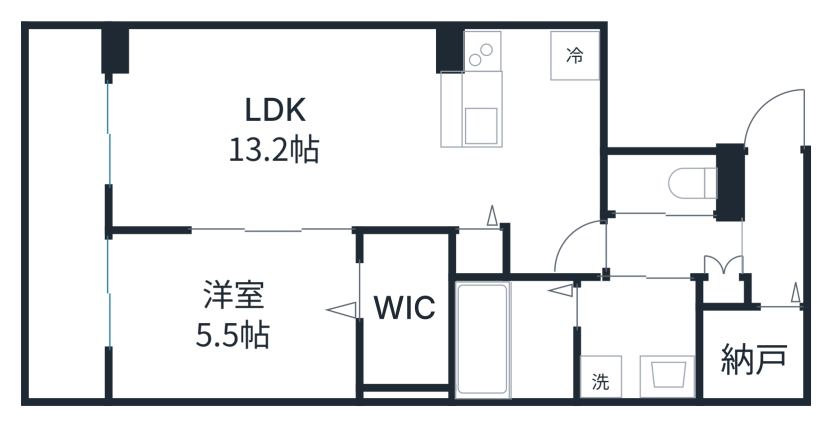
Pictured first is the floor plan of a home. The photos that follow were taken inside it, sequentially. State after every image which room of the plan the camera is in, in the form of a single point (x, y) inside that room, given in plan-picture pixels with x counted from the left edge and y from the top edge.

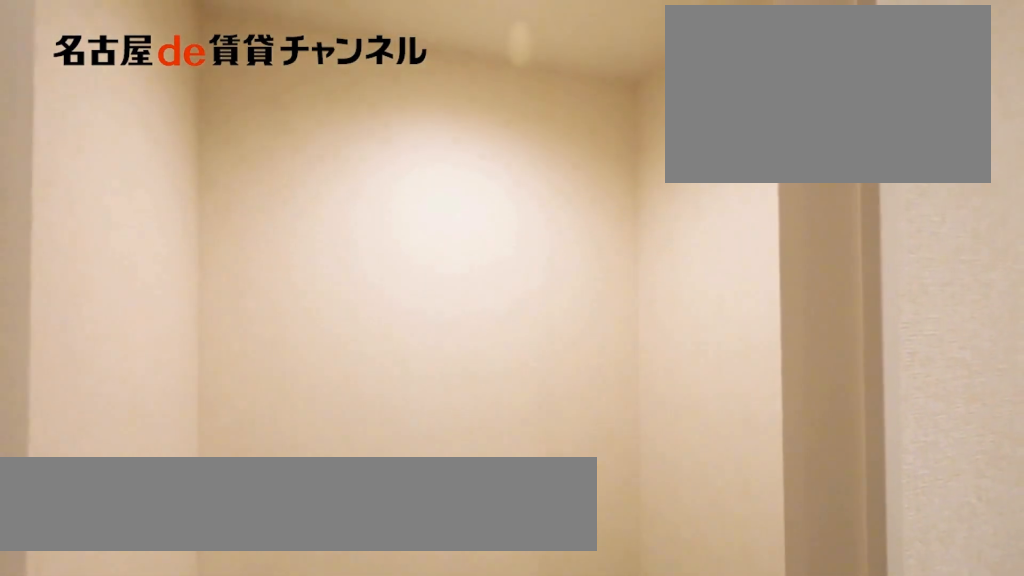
(750, 352)
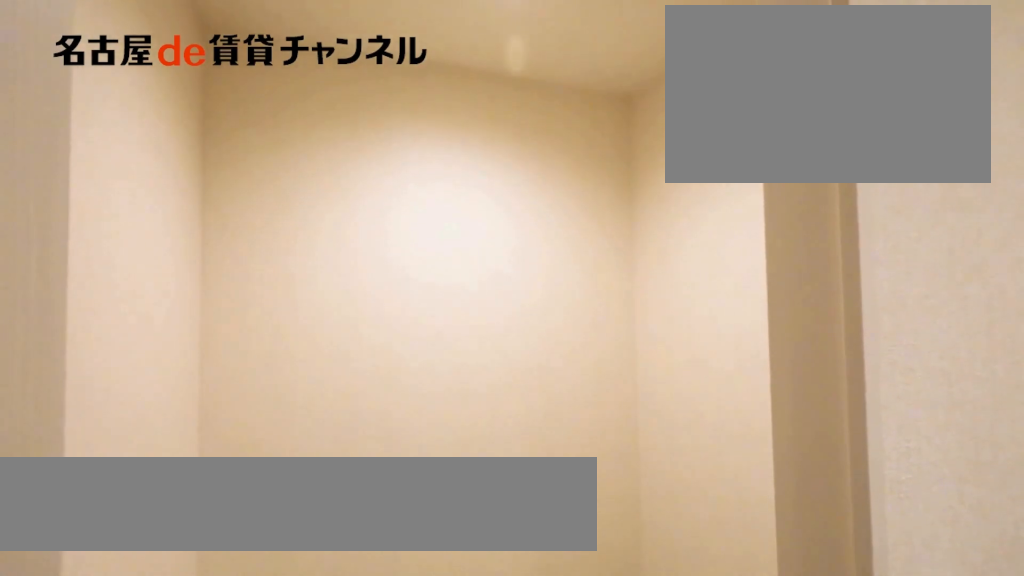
(750, 352)
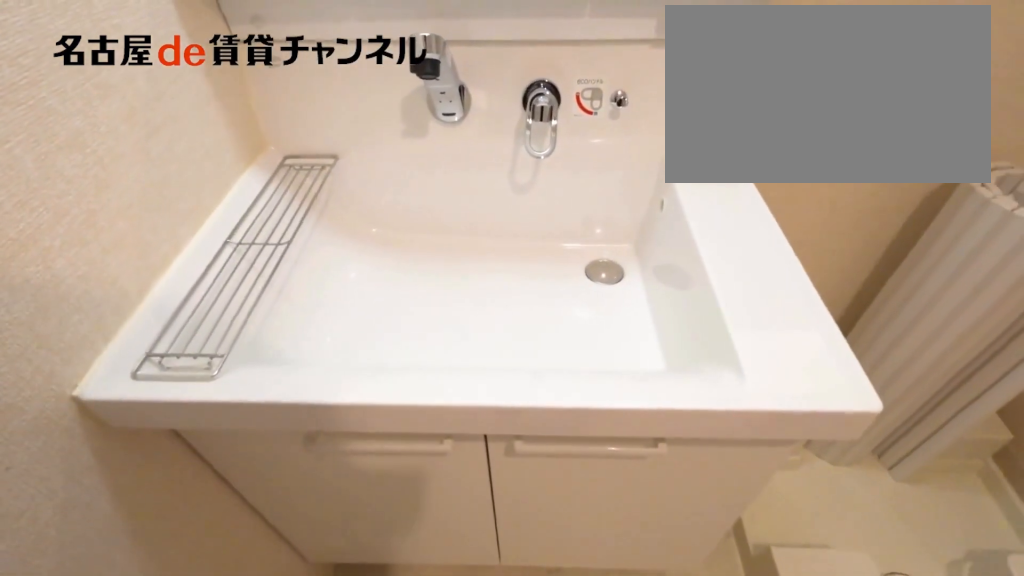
(636, 337)
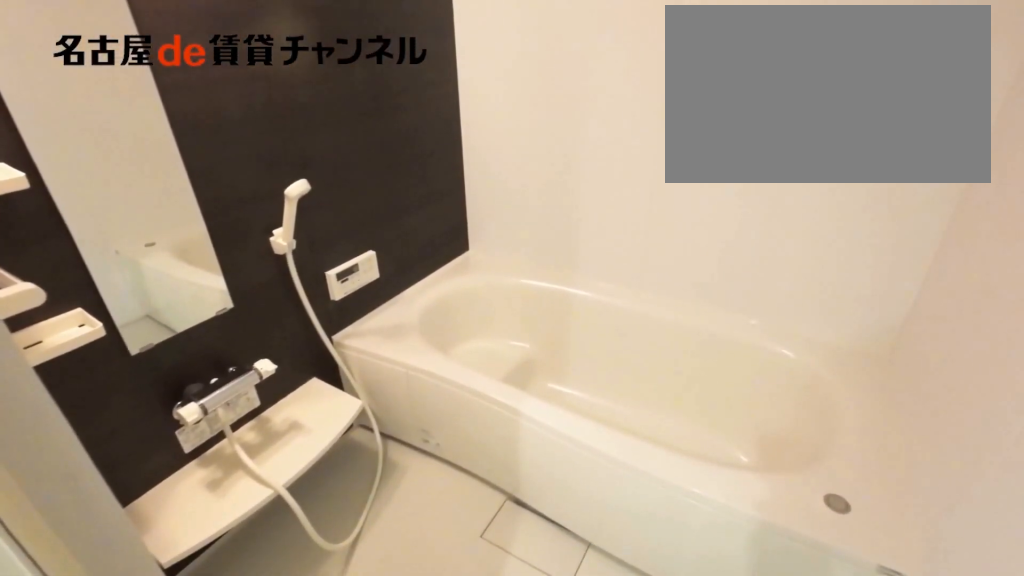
(512, 338)
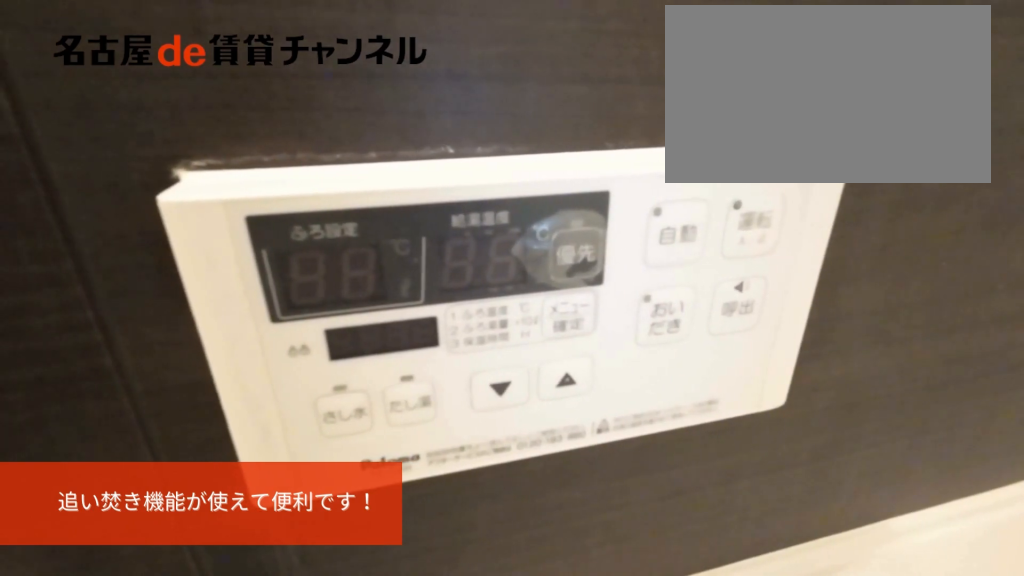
(512, 338)
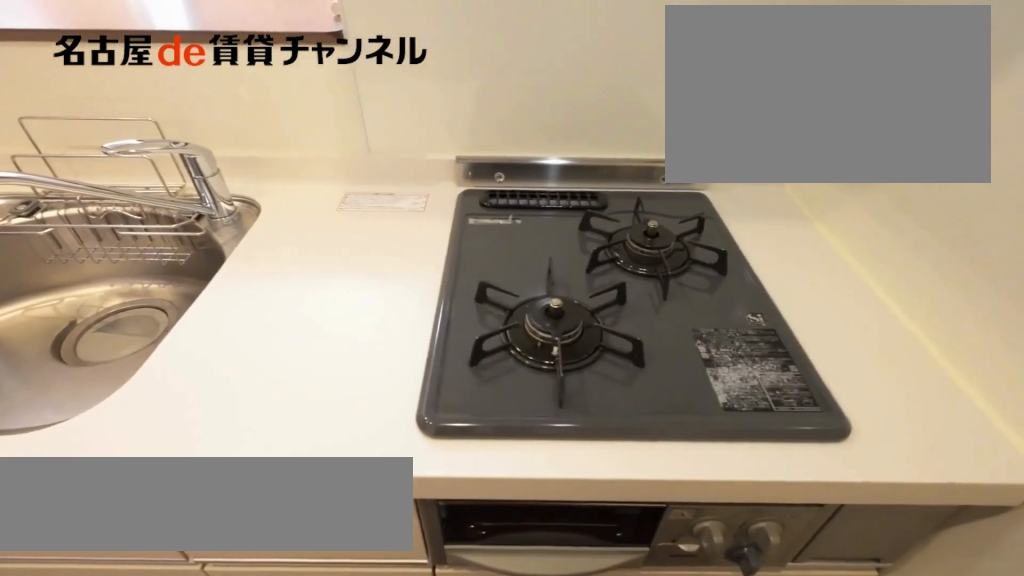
(475, 96)
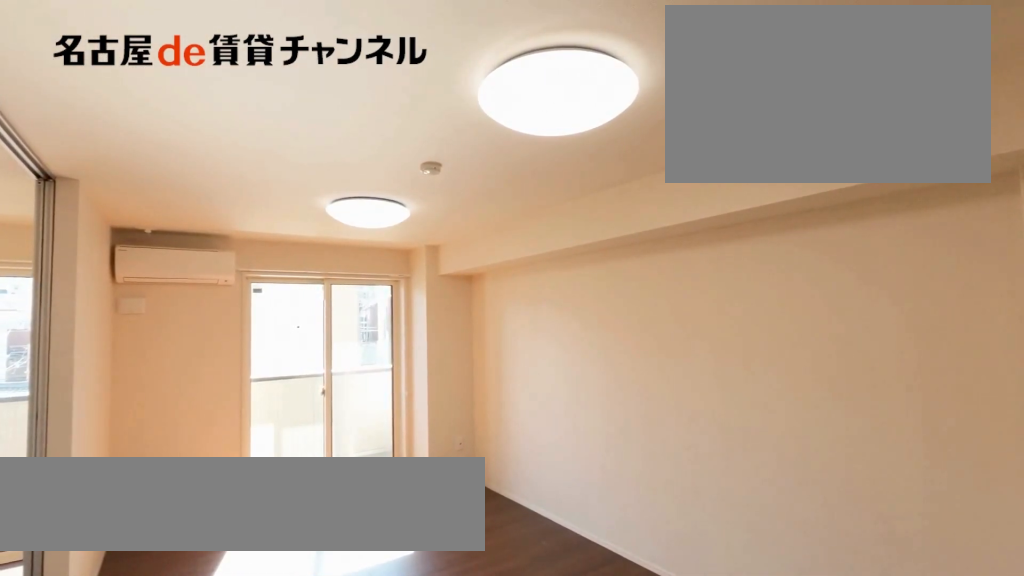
(321, 137)
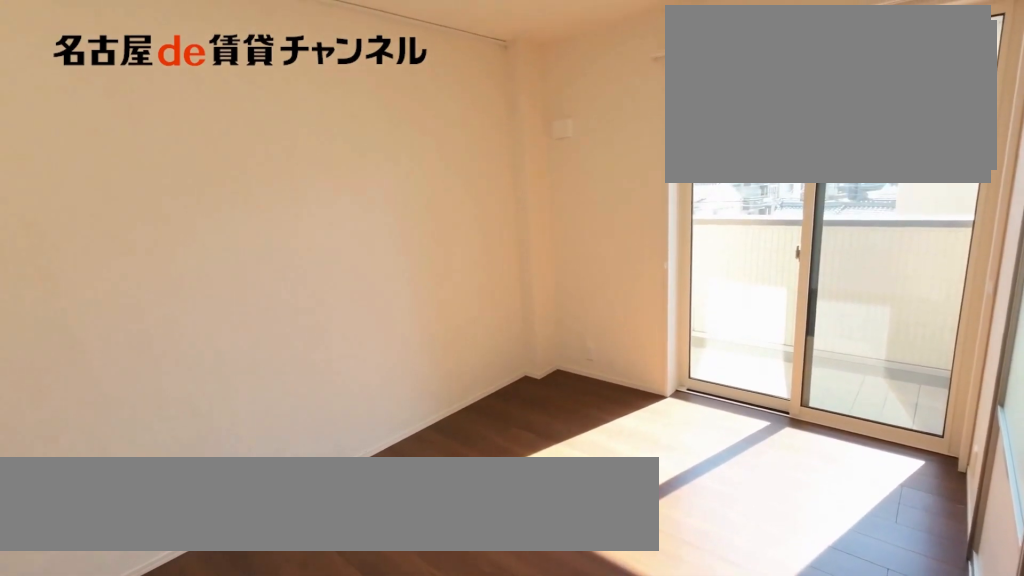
(229, 313)
